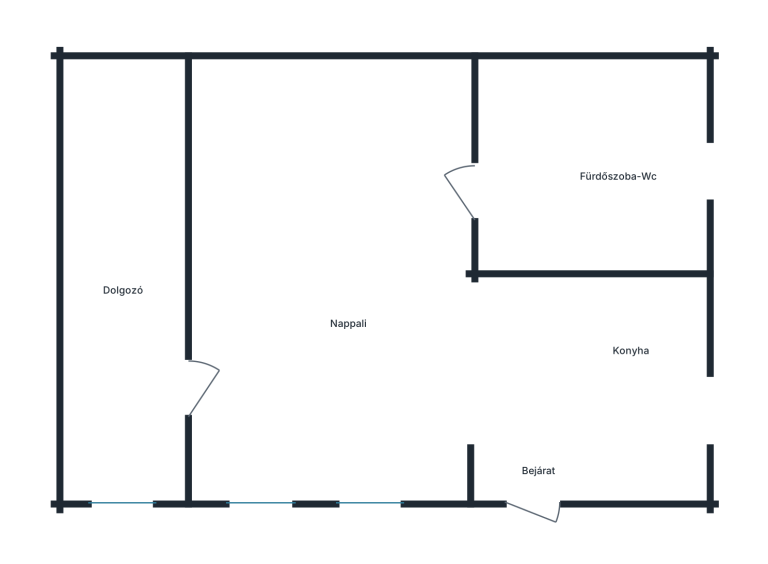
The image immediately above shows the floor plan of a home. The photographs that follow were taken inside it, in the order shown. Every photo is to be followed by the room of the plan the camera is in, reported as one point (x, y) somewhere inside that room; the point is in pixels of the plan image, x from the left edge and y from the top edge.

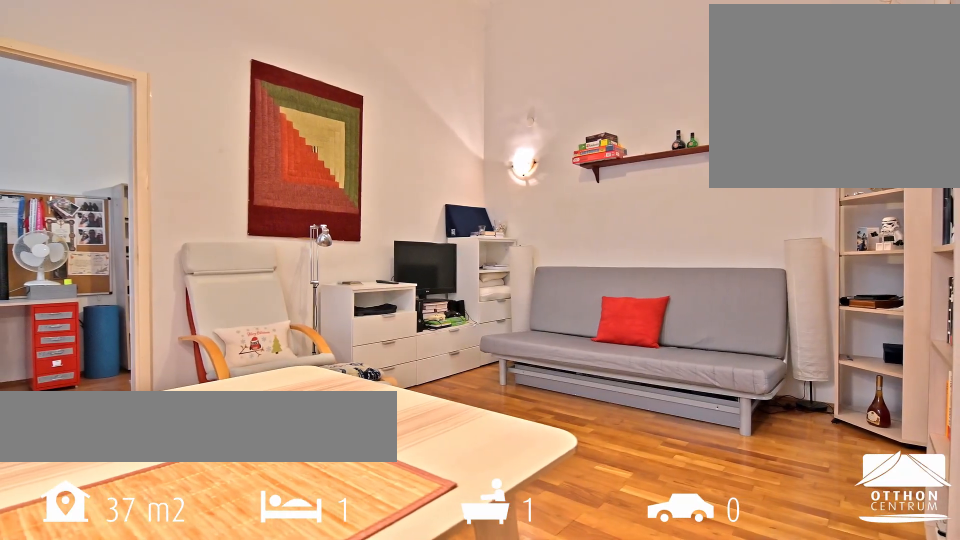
(330, 288)
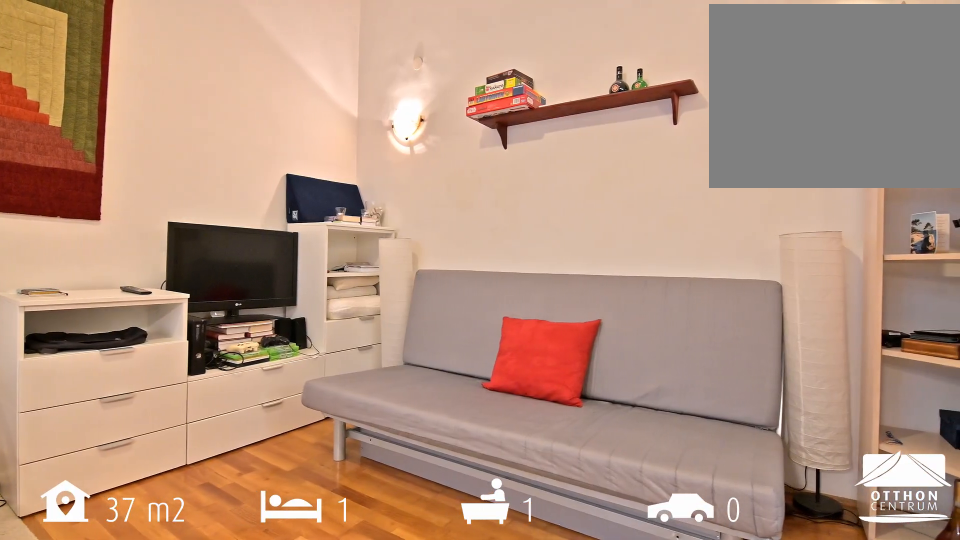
(330, 288)
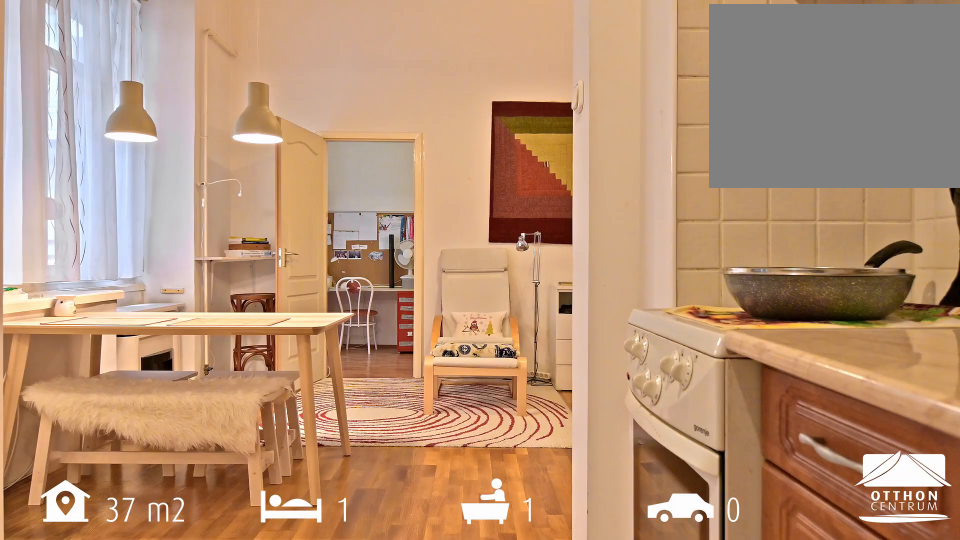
(589, 384)
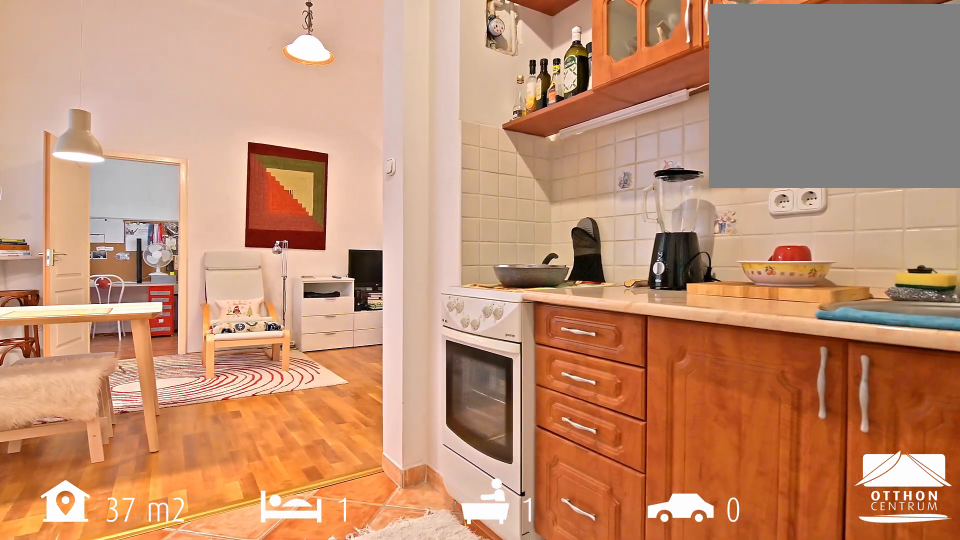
(589, 384)
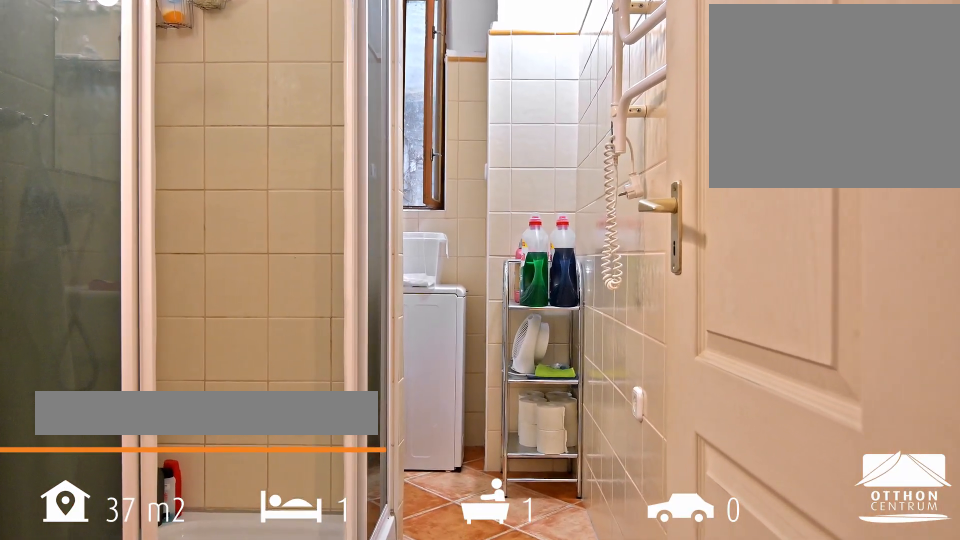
(594, 170)
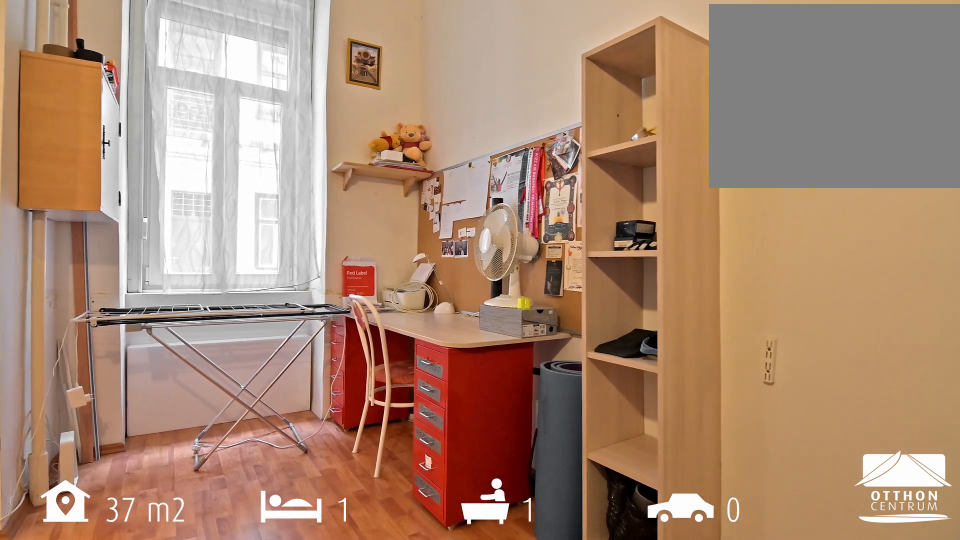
(125, 279)
